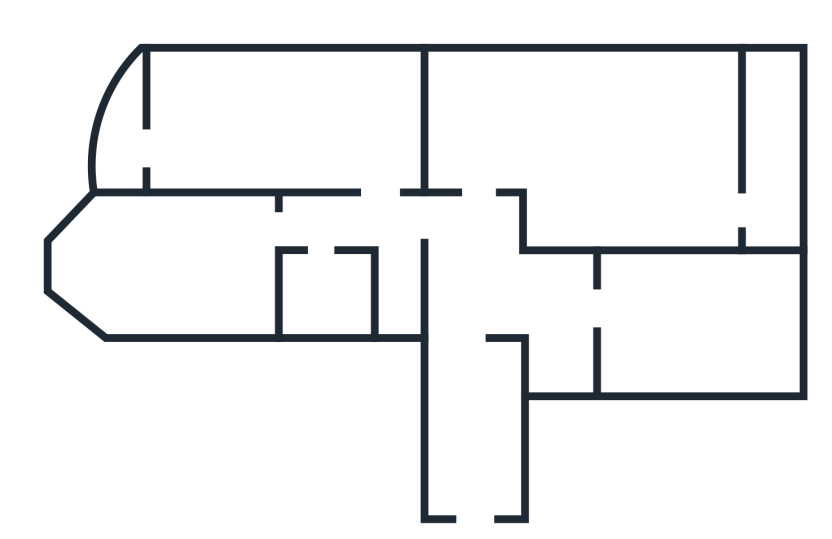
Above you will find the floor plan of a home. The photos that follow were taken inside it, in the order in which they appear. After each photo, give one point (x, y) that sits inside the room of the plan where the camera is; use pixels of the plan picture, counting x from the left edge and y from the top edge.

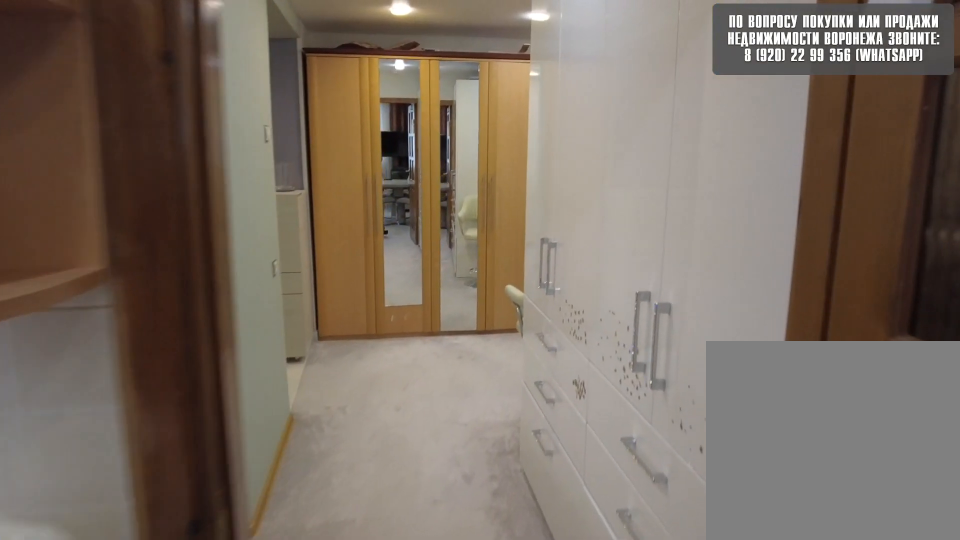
(573, 324)
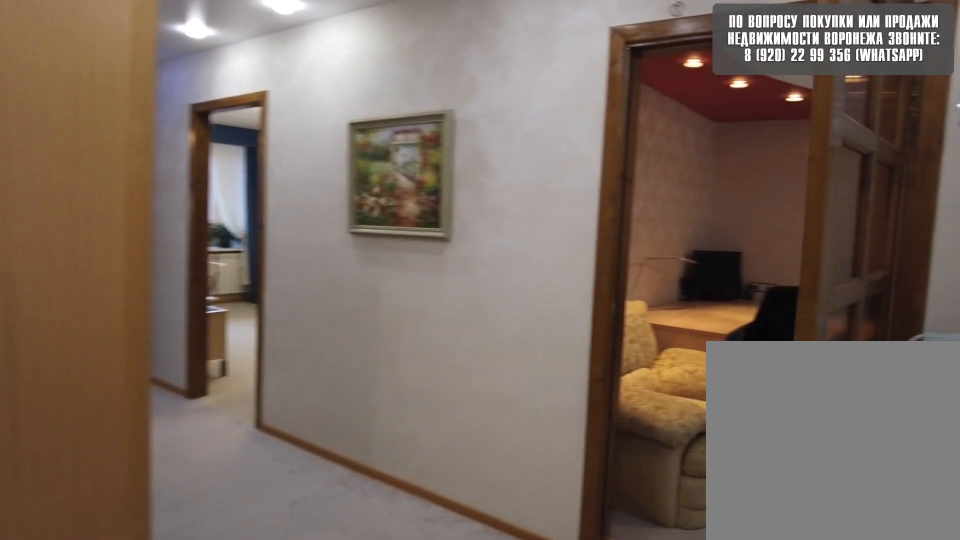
(489, 297)
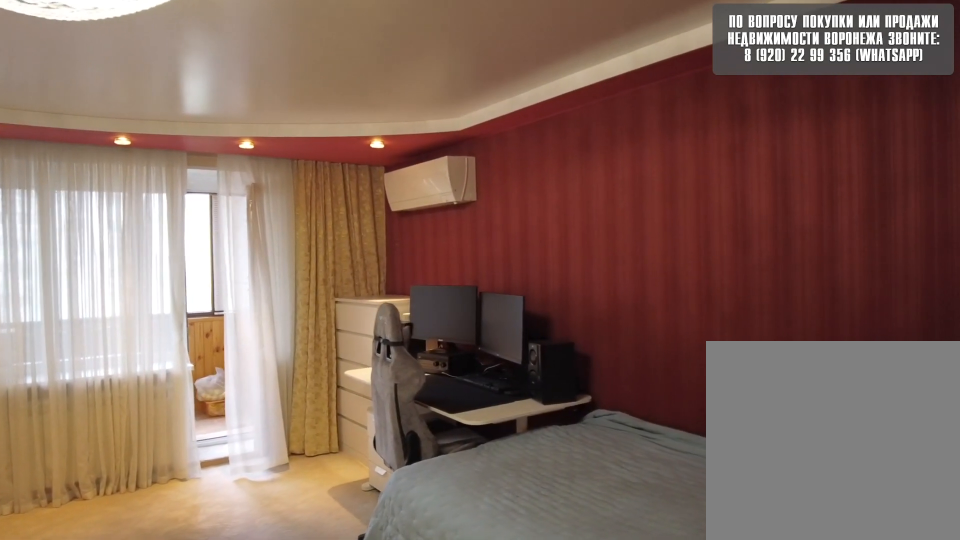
(541, 135)
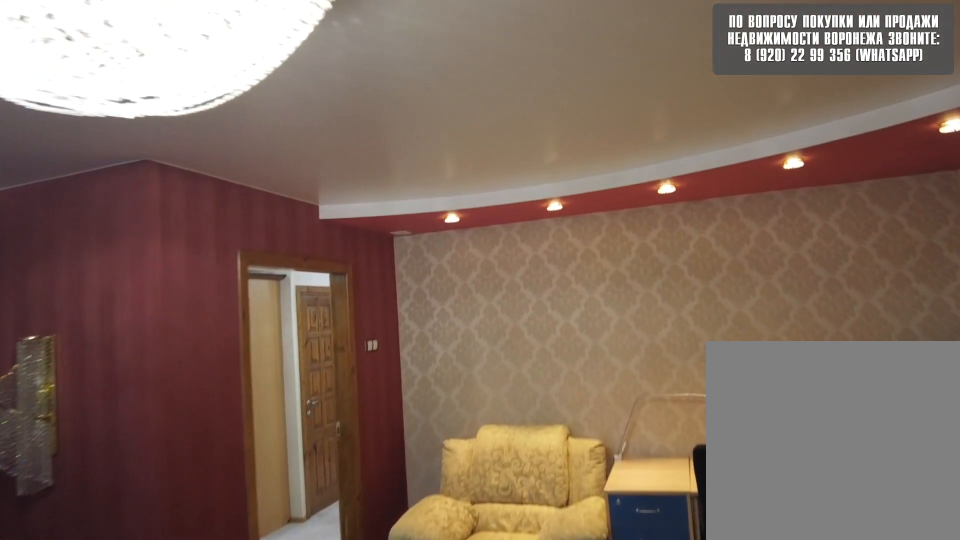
(541, 135)
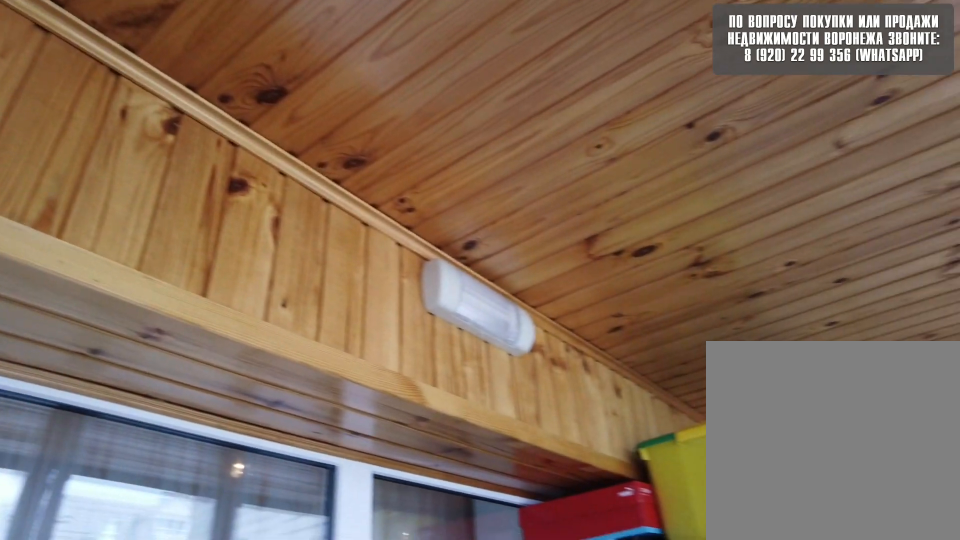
(789, 202)
